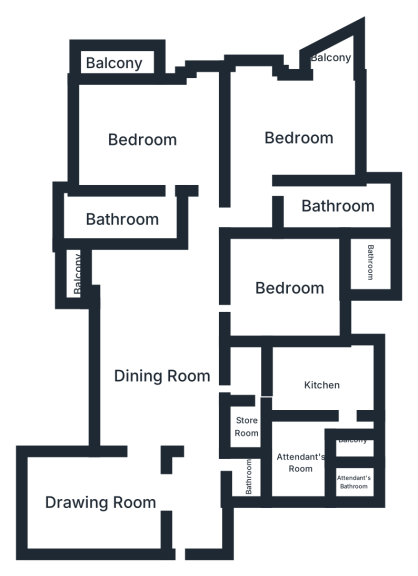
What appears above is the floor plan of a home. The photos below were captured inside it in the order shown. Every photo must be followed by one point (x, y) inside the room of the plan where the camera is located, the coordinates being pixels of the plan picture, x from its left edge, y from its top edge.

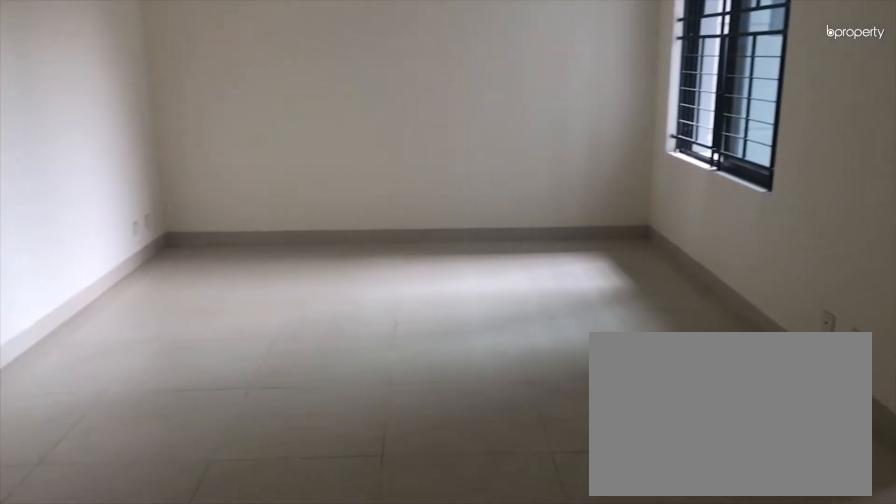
(105, 500)
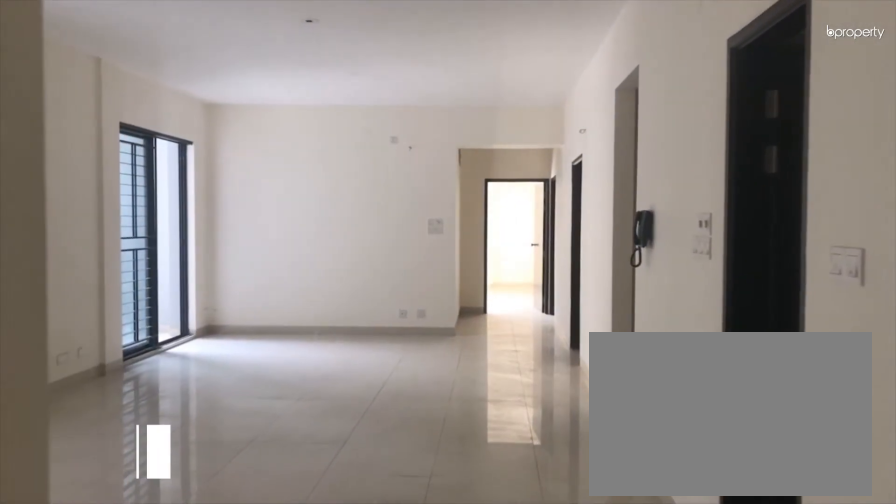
(163, 378)
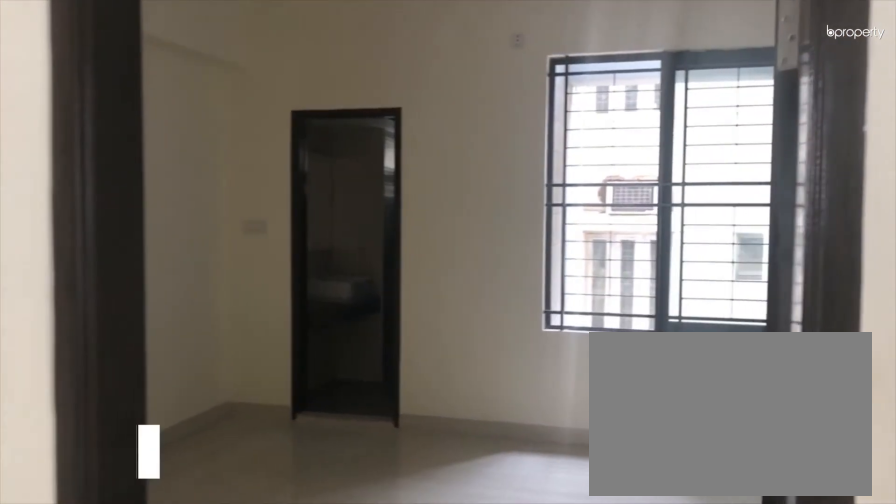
(288, 285)
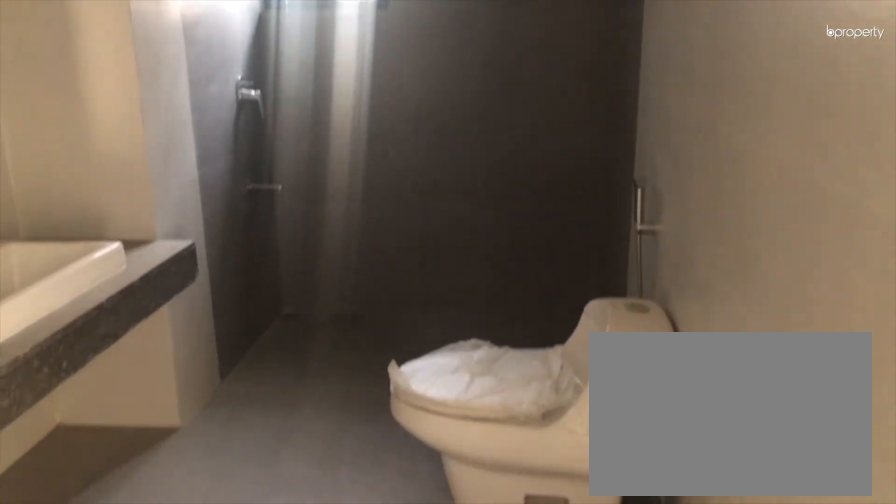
(119, 217)
